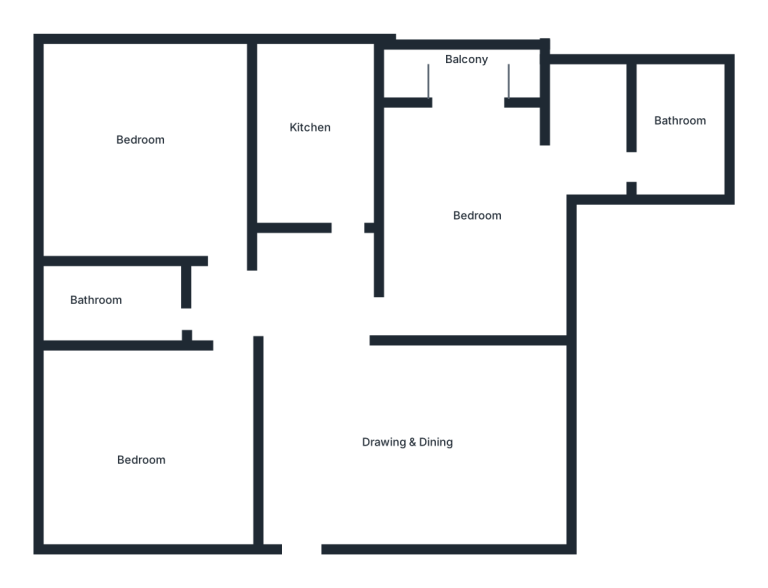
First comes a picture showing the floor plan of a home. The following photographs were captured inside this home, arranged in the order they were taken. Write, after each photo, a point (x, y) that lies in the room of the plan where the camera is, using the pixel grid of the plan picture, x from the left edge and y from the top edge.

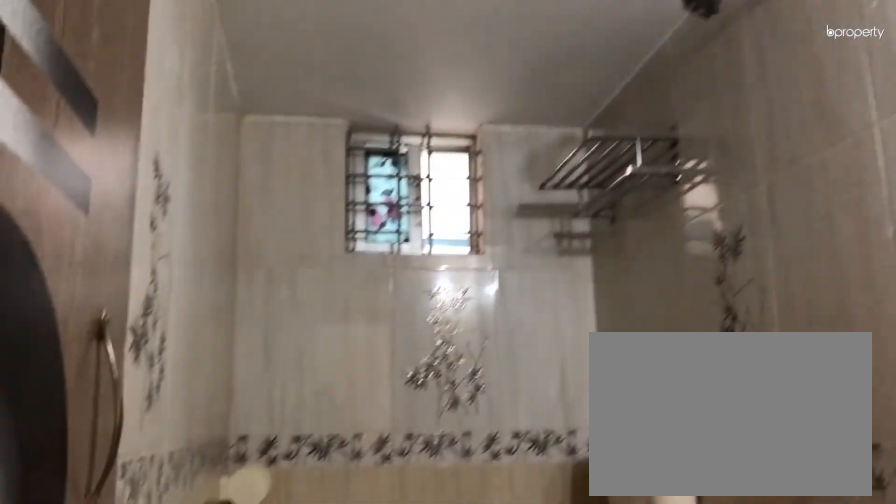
(115, 307)
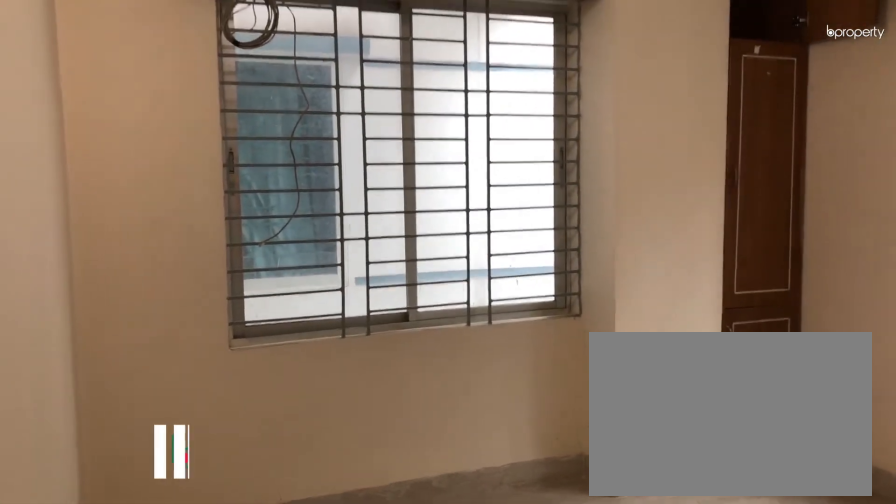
(135, 148)
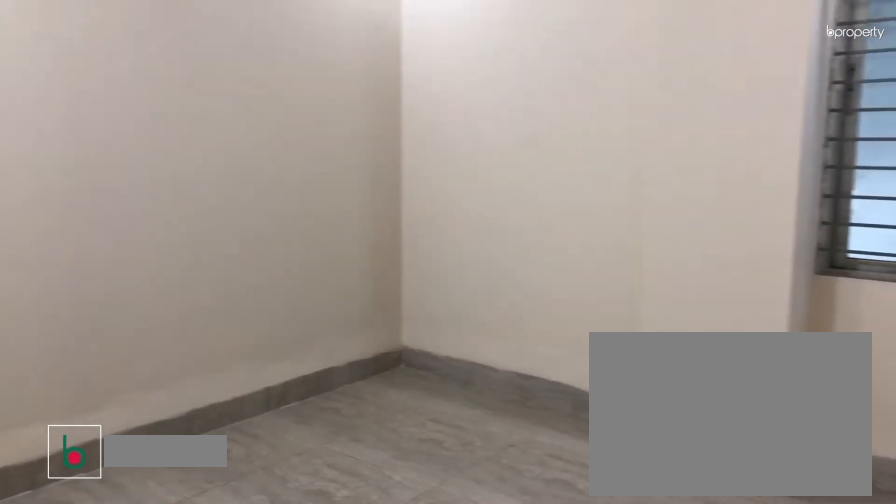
(143, 449)
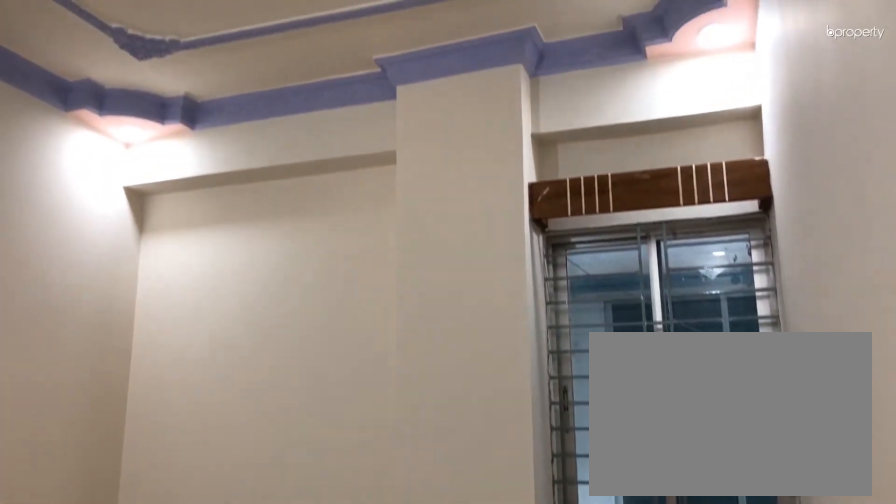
(143, 449)
